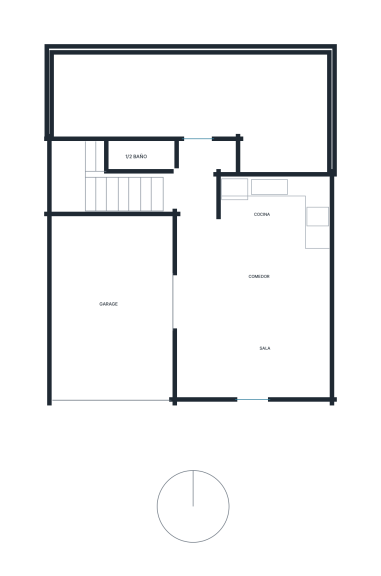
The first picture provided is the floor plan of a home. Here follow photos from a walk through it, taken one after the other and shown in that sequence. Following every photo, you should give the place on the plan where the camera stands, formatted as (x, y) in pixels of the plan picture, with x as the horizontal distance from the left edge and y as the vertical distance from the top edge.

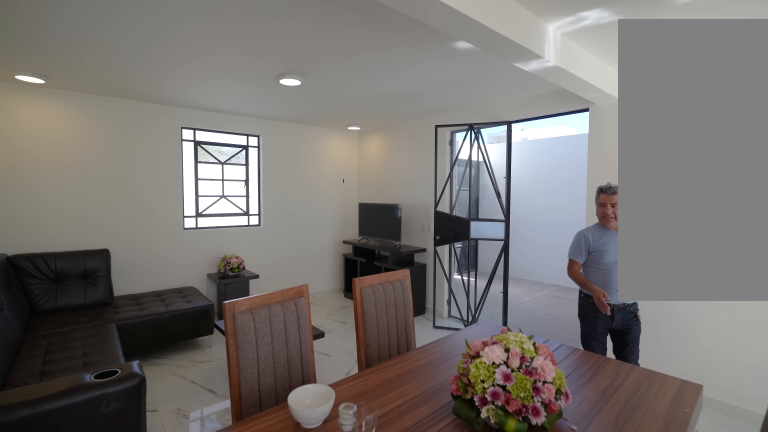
(305, 262)
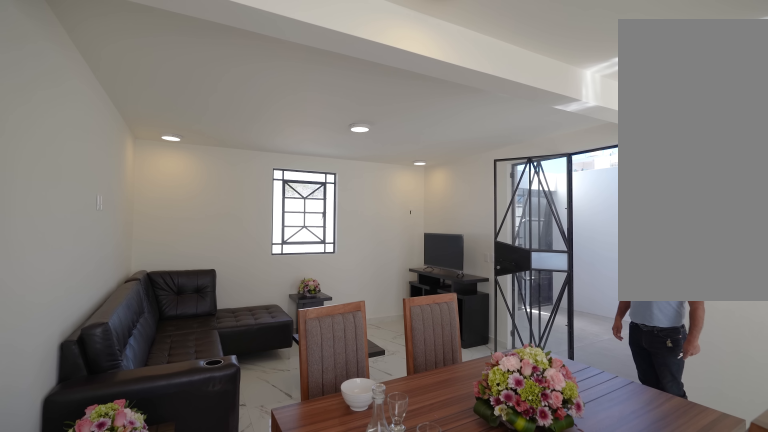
(298, 239)
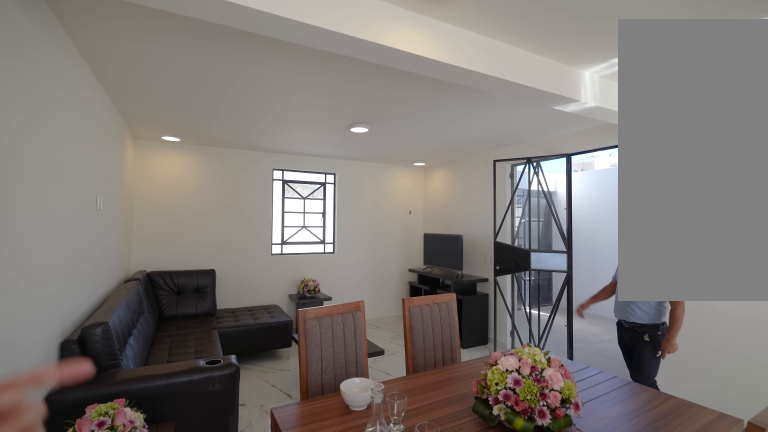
(298, 239)
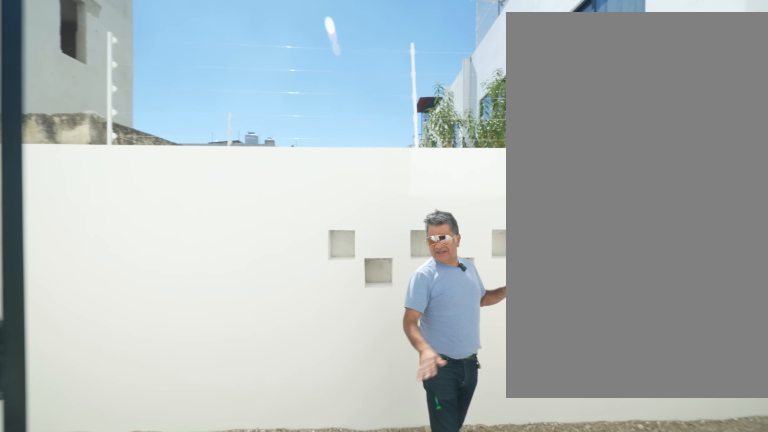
(194, 144)
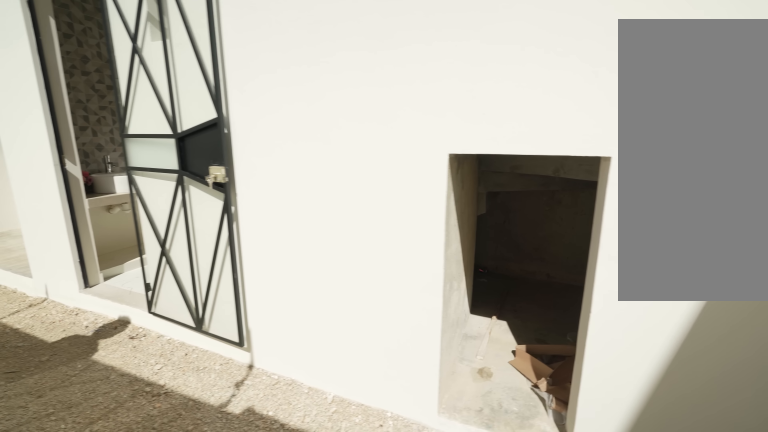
(73, 99)
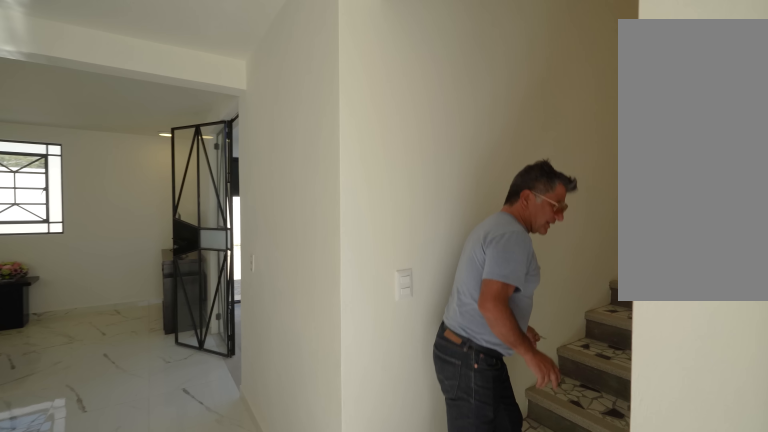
(191, 131)
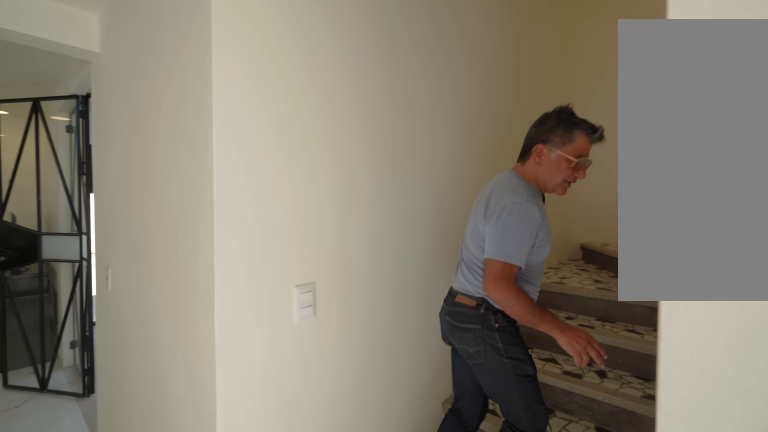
(191, 157)
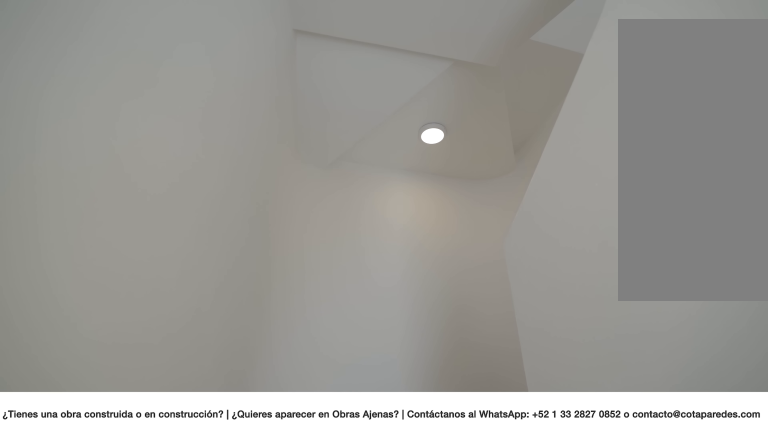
(170, 188)
